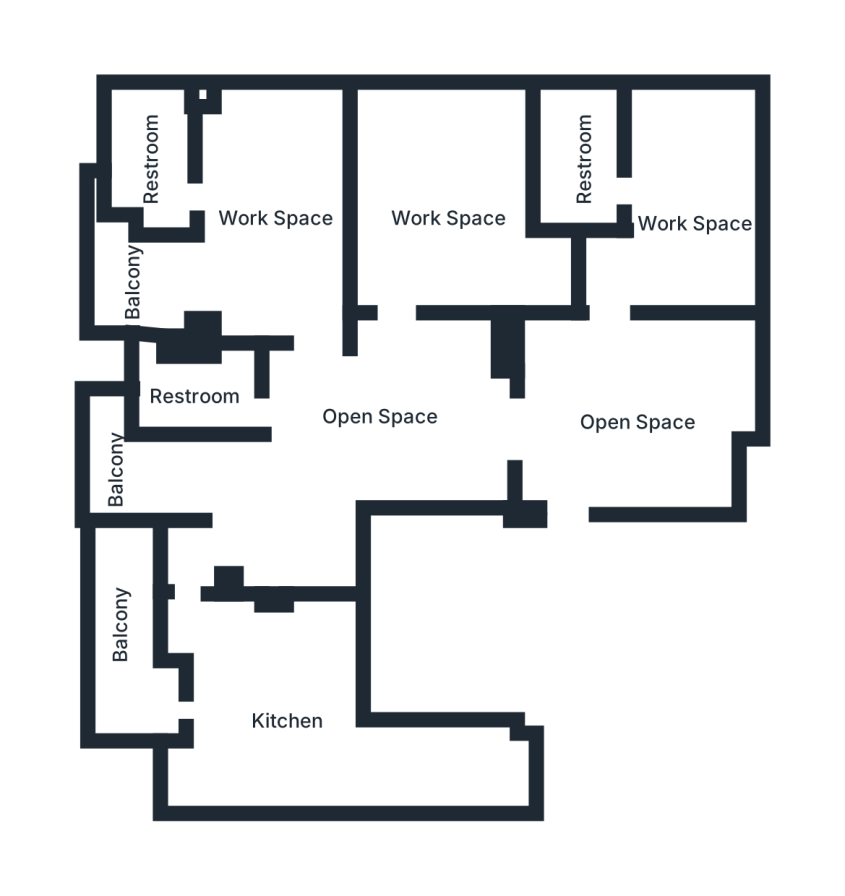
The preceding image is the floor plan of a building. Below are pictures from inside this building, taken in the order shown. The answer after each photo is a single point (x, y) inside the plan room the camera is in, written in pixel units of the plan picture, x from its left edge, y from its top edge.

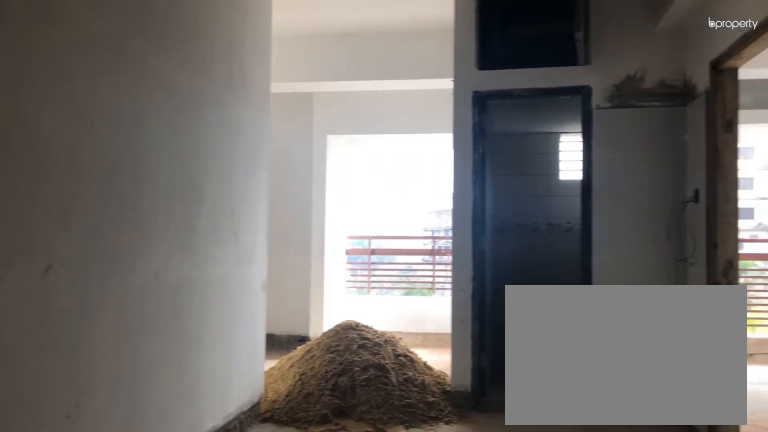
(390, 426)
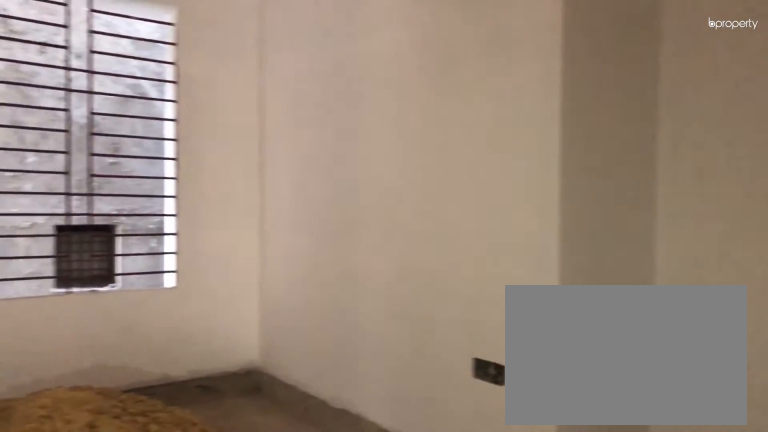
(467, 227)
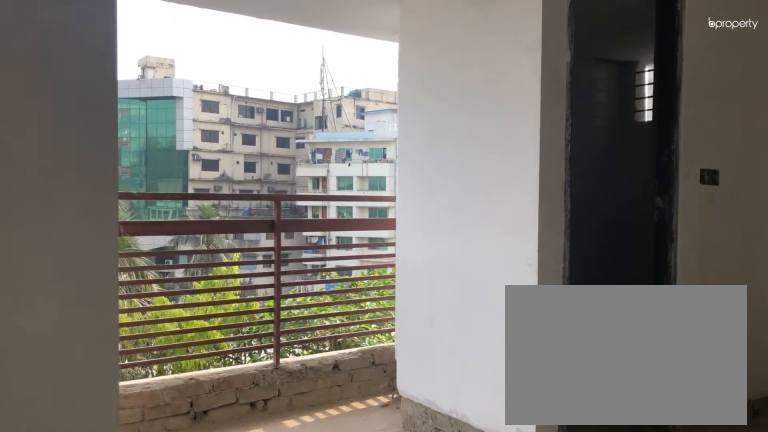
(281, 209)
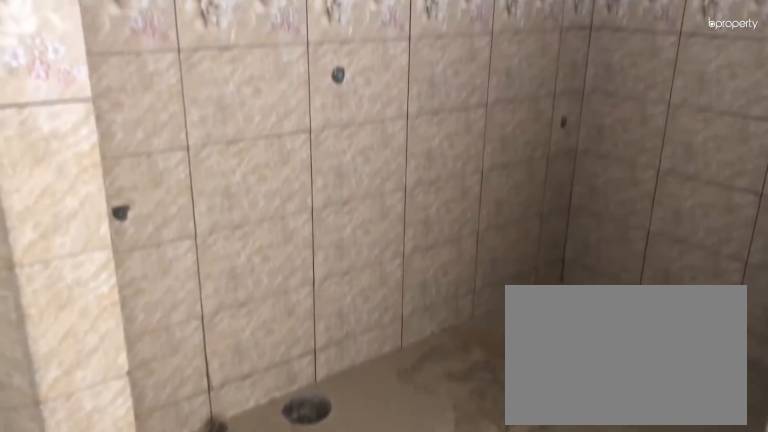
(151, 160)
